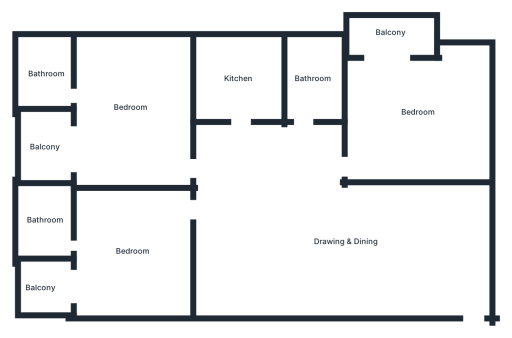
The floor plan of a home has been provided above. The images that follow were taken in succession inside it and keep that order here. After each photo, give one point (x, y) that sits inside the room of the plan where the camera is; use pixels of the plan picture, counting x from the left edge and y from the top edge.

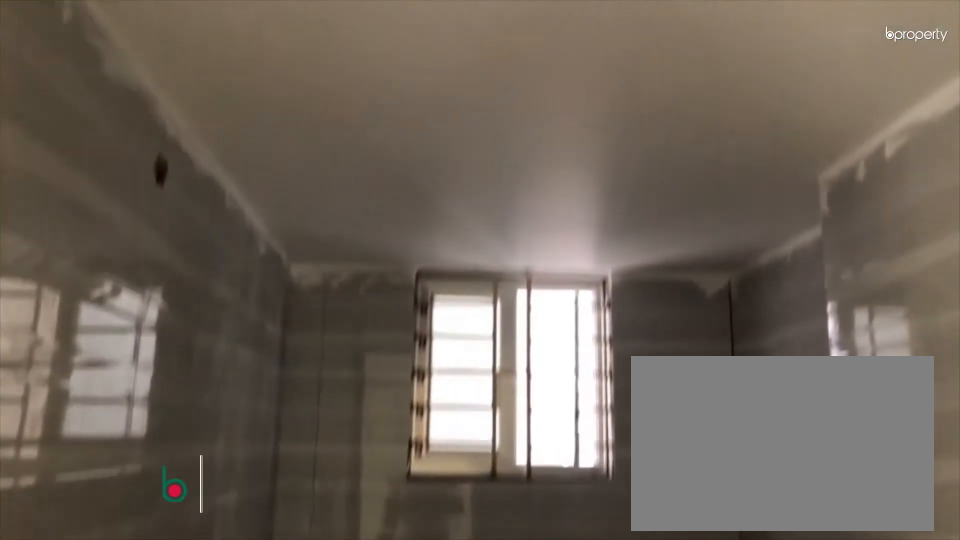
(313, 79)
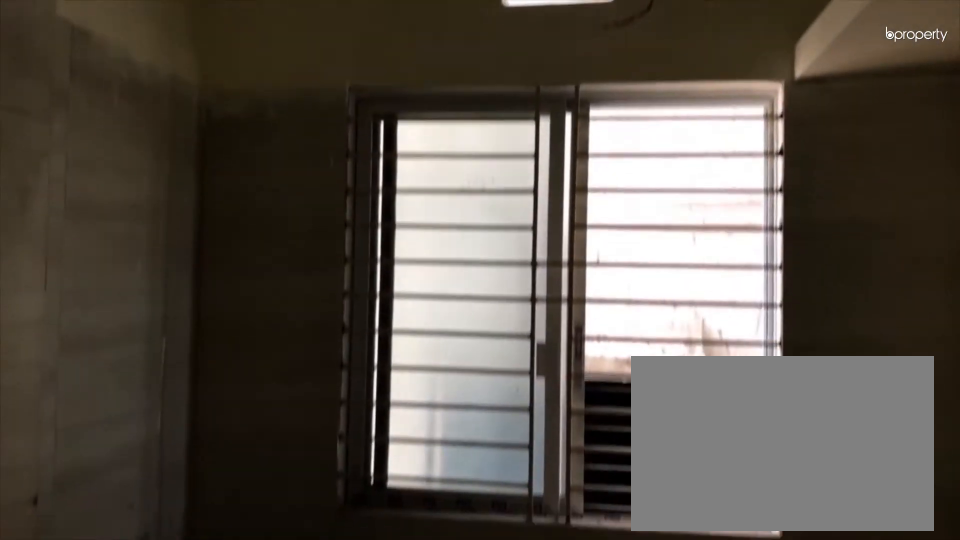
(239, 79)
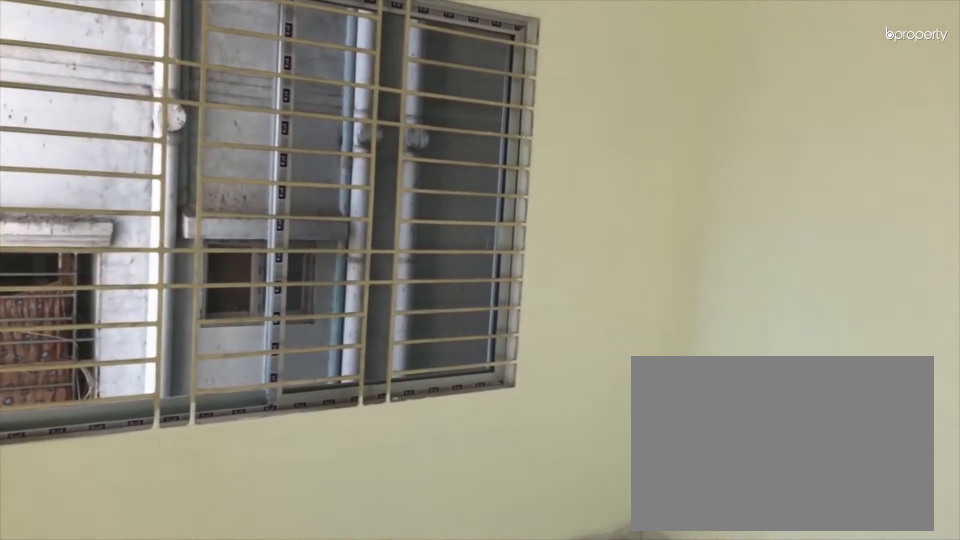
(131, 108)
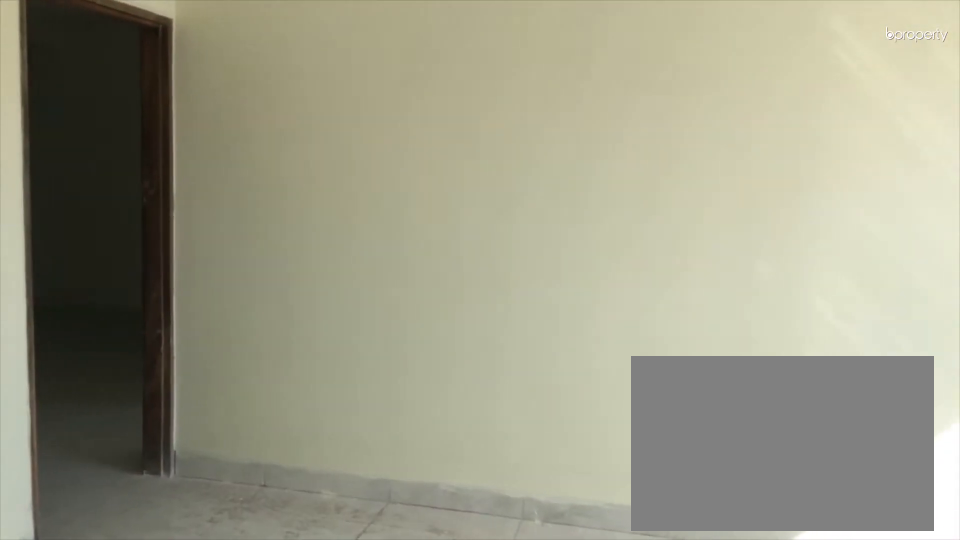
(131, 108)
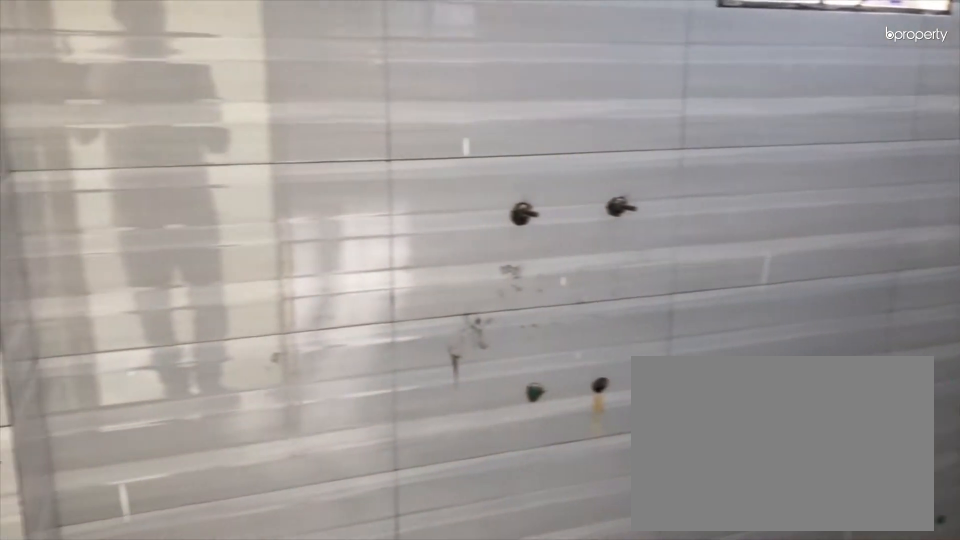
(48, 72)
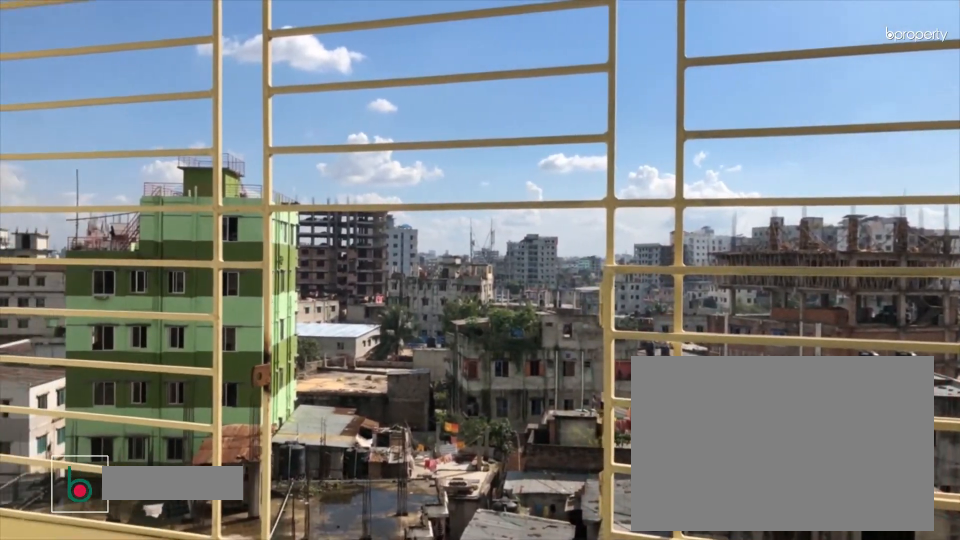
(43, 149)
